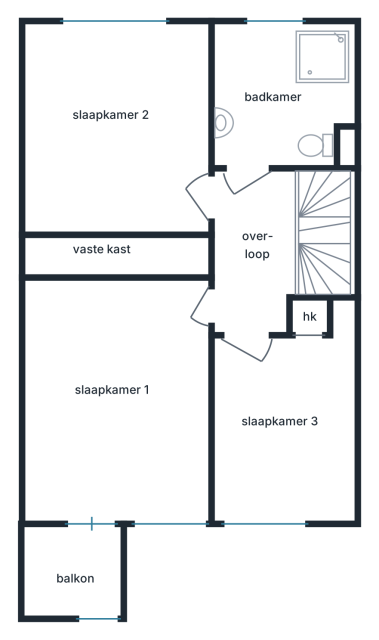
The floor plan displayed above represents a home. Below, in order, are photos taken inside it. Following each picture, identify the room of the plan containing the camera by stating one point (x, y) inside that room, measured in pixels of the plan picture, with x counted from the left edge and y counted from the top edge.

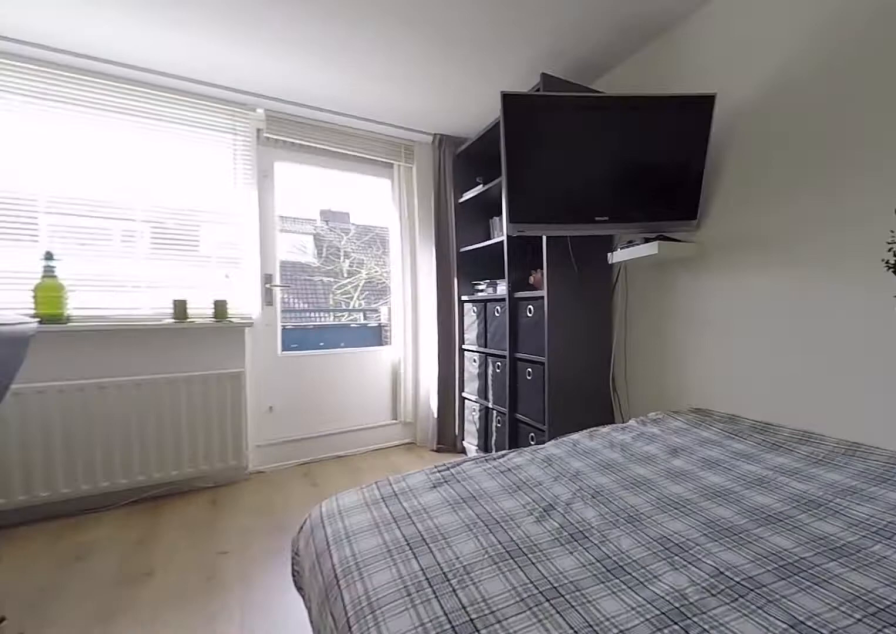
(121, 505)
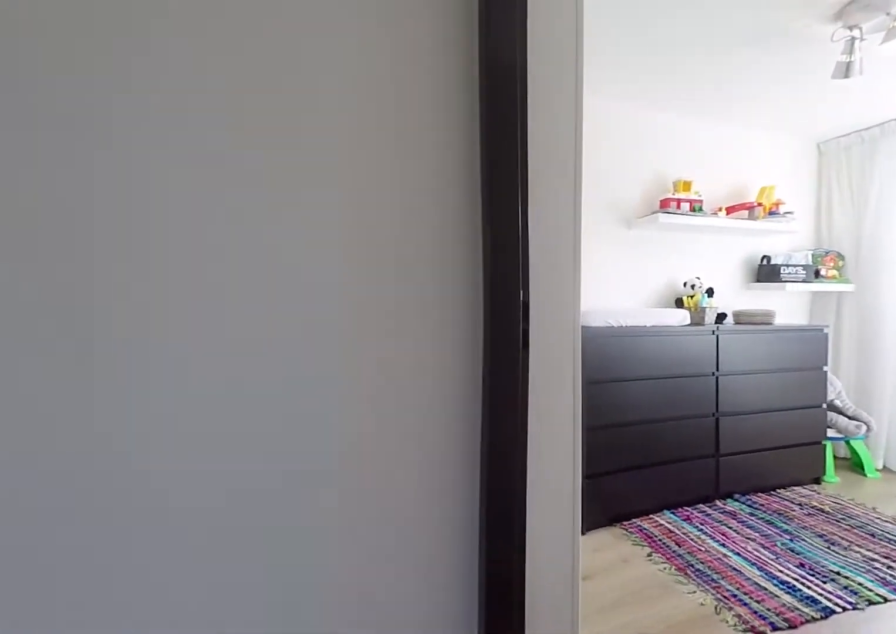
(254, 250)
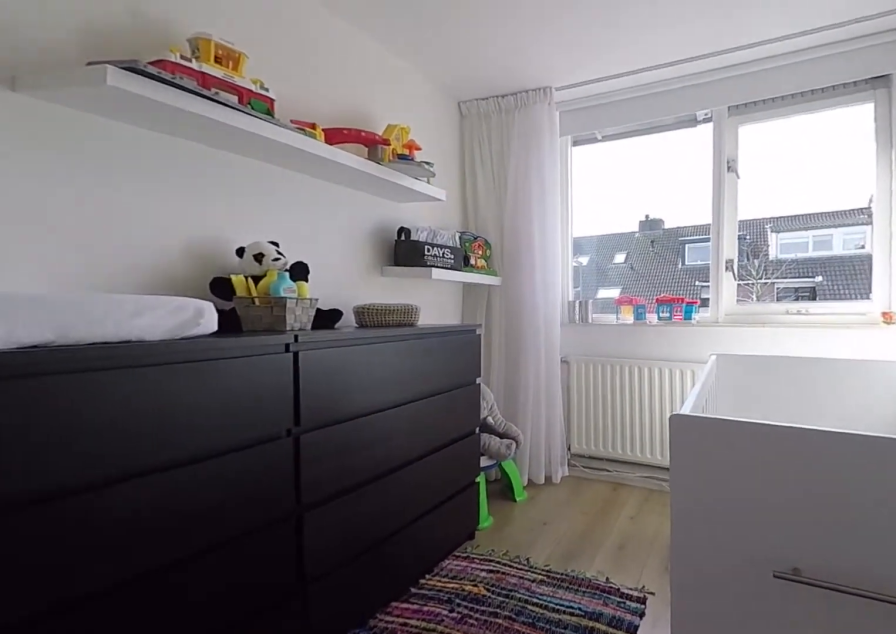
(284, 426)
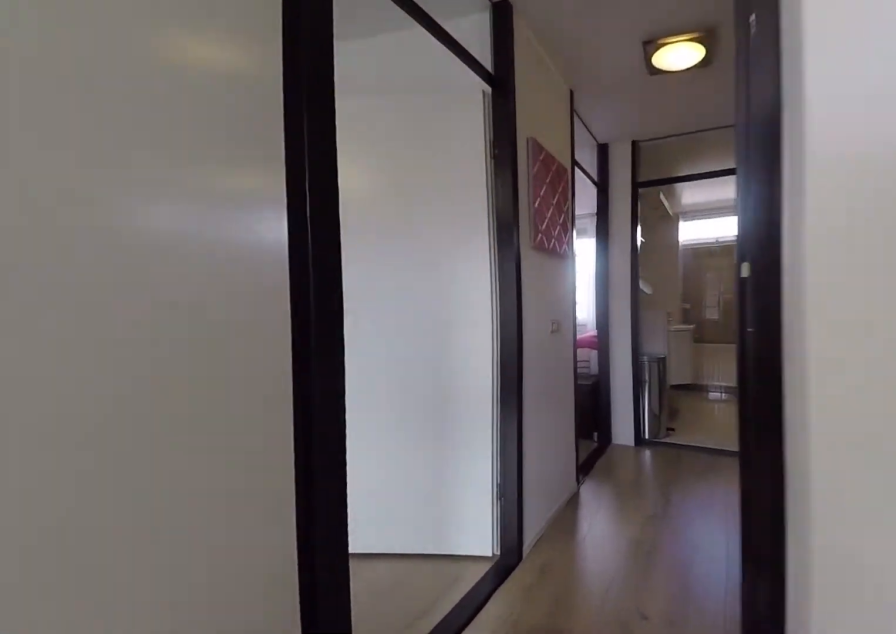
(284, 426)
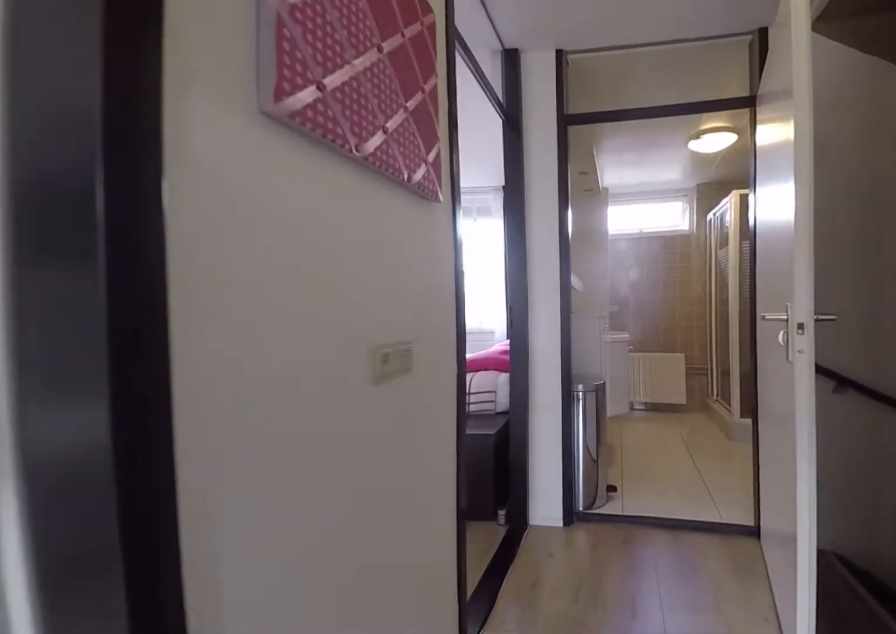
(254, 250)
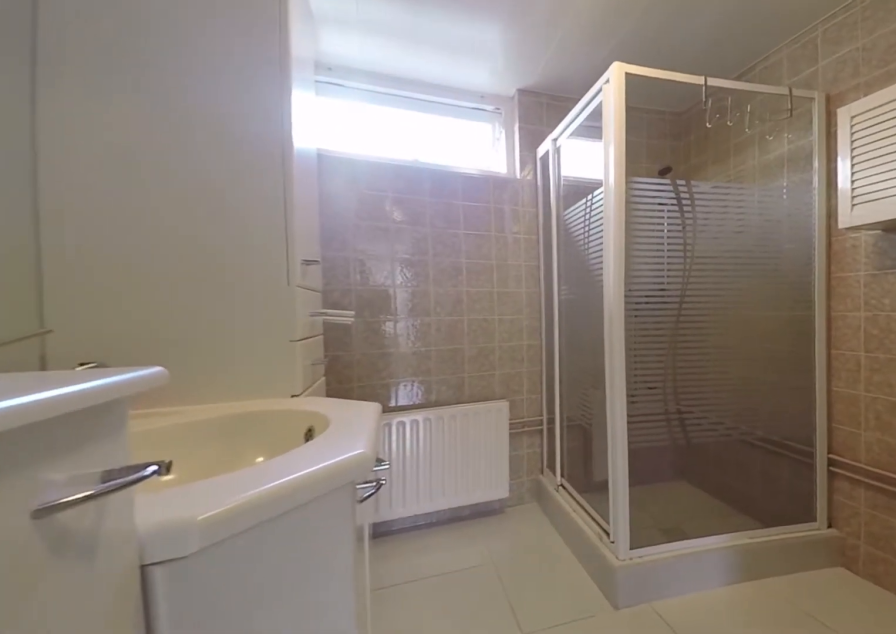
(280, 95)
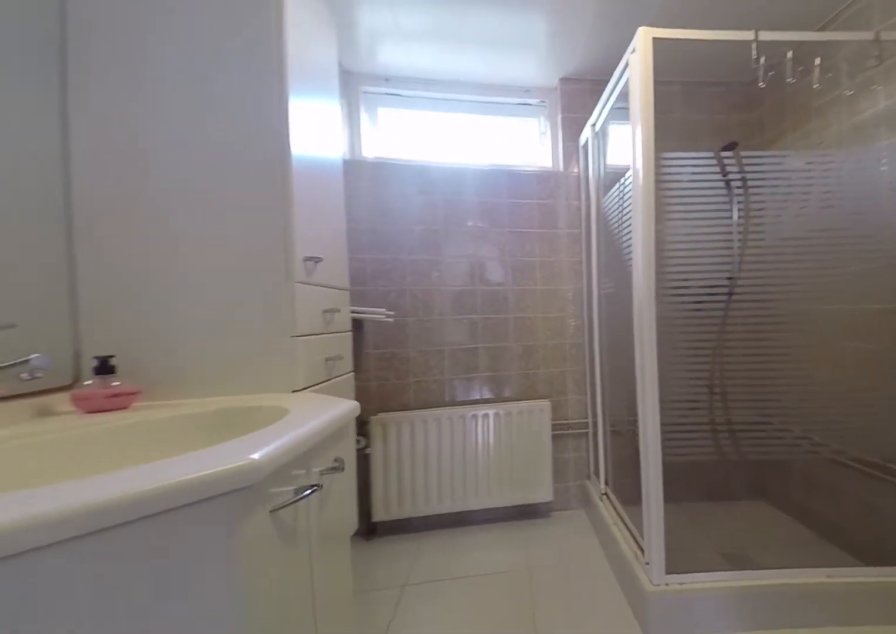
(280, 95)
